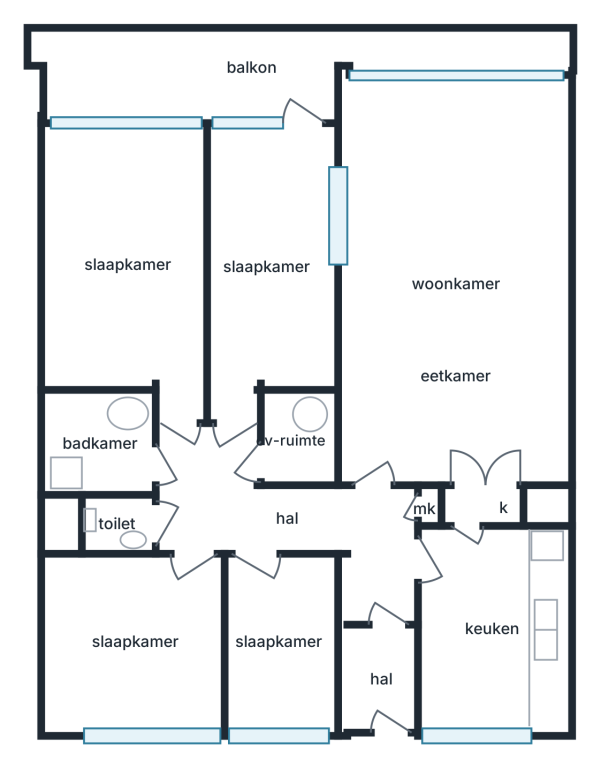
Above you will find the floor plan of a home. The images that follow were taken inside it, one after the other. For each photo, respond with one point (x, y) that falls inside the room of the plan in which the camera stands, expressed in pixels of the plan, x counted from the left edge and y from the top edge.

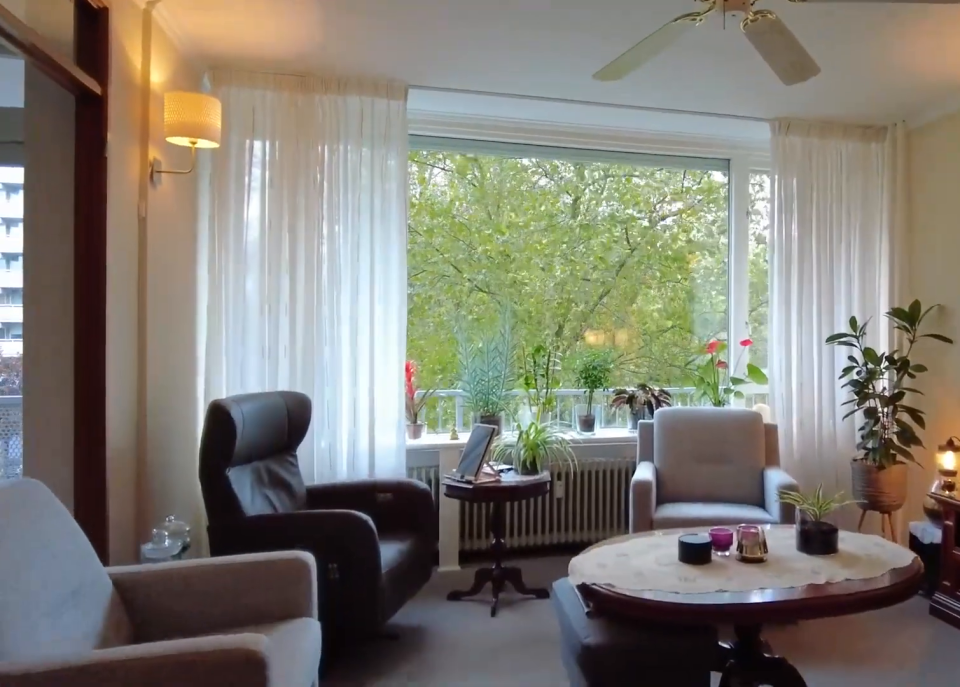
(454, 282)
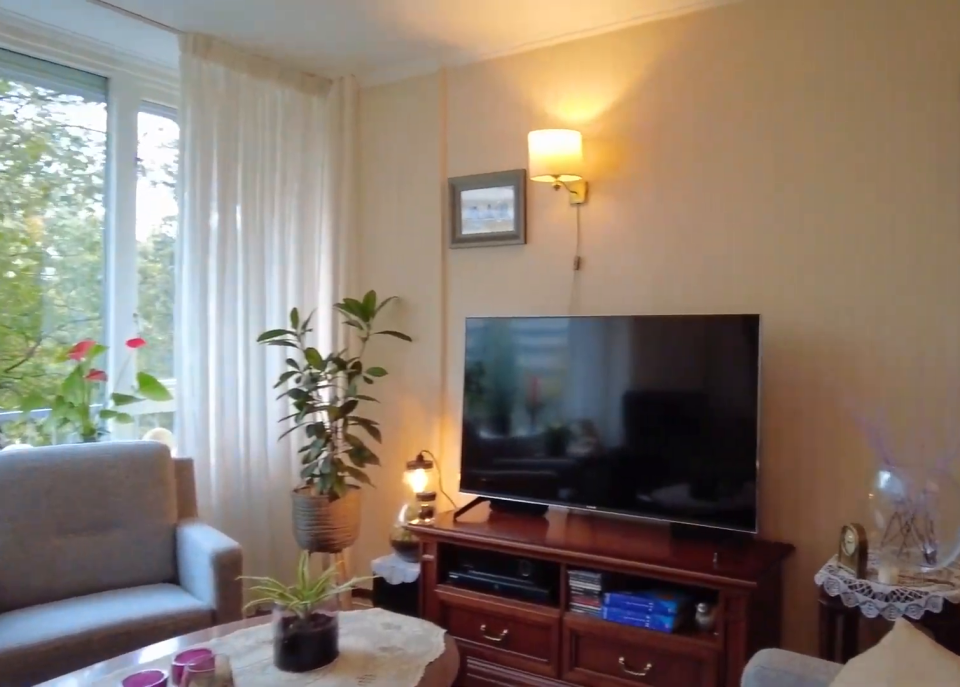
(454, 282)
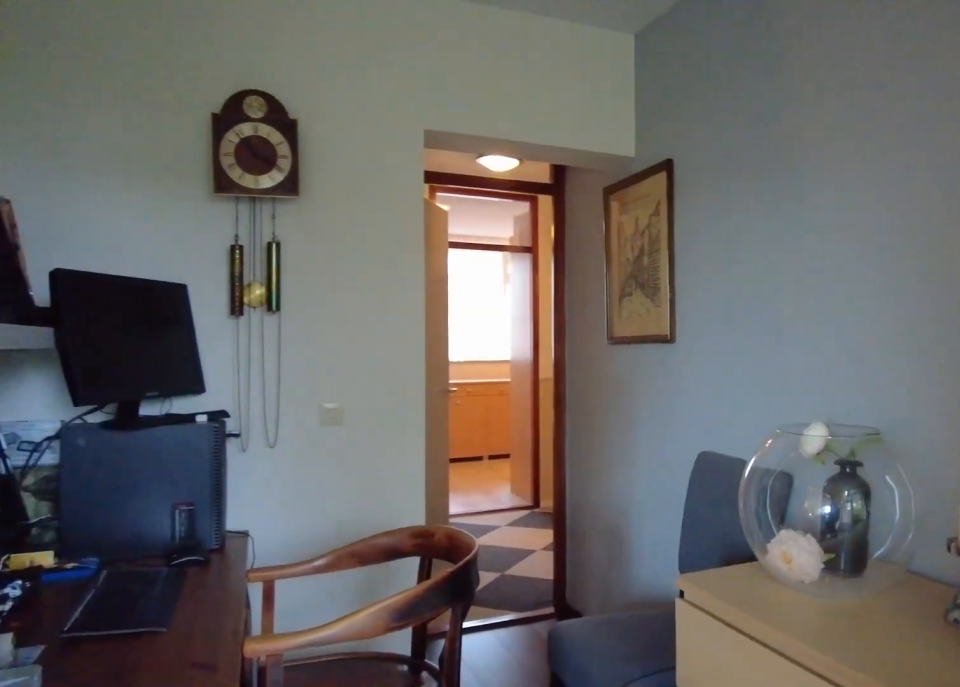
(267, 264)
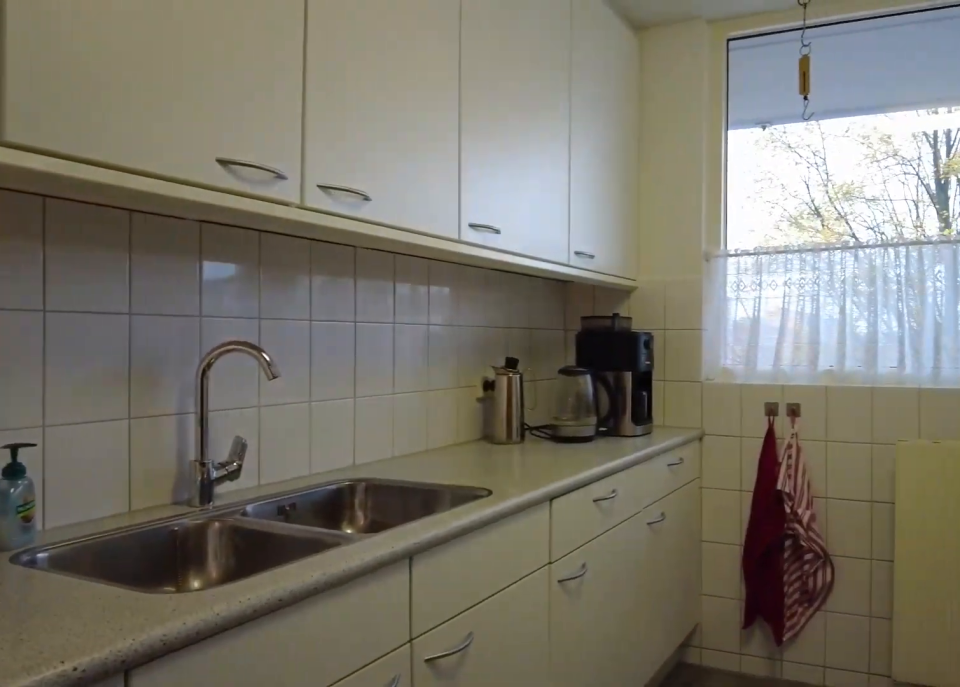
(491, 629)
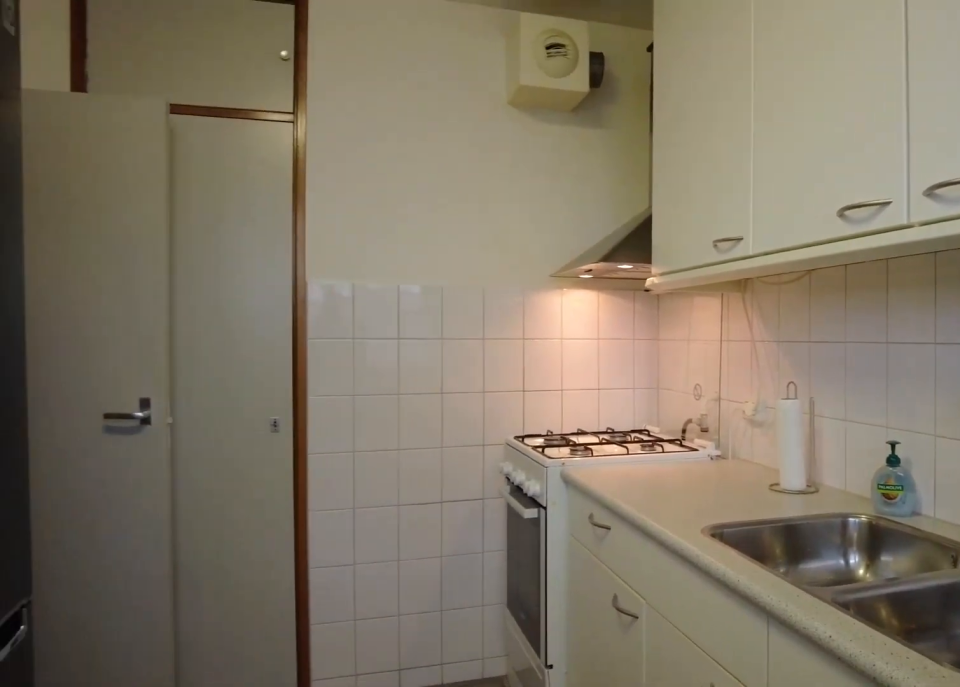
(491, 629)
